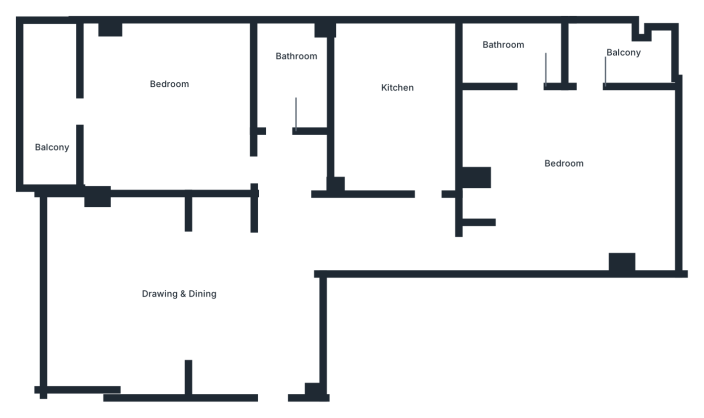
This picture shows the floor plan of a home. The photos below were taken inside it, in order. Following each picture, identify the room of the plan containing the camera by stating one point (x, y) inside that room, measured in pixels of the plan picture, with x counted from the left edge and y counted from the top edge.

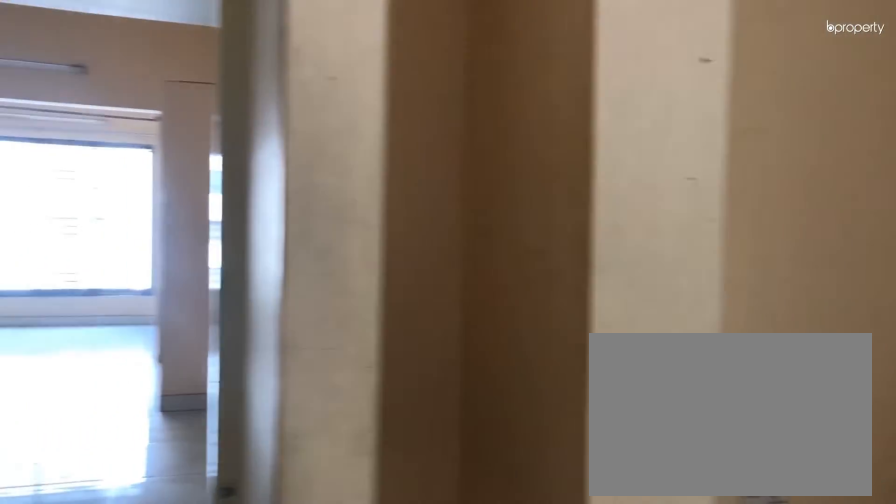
(561, 156)
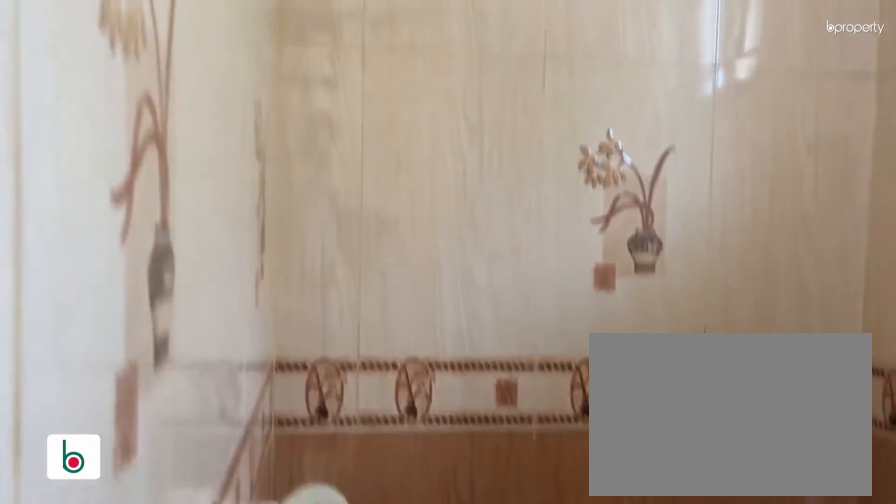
(512, 47)
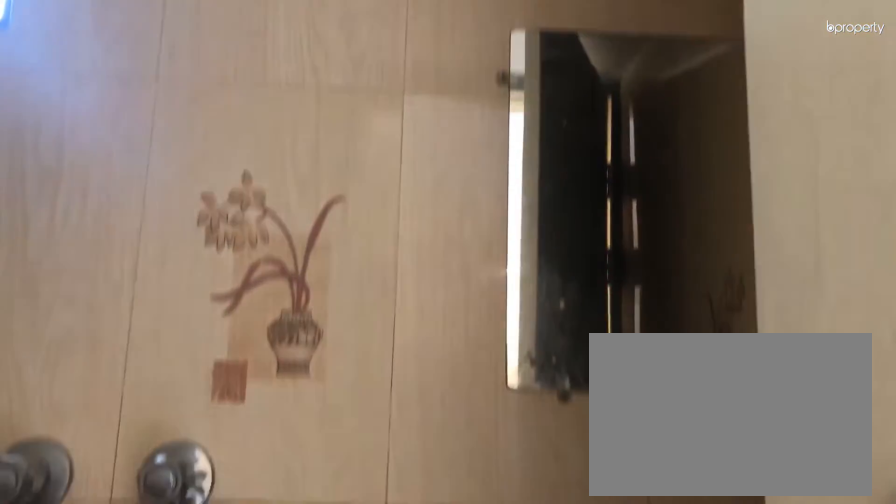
(512, 47)
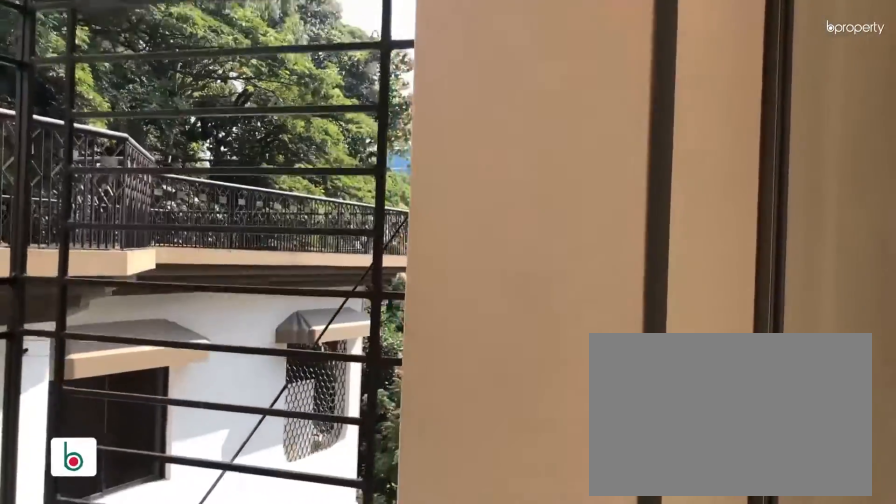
(613, 52)
